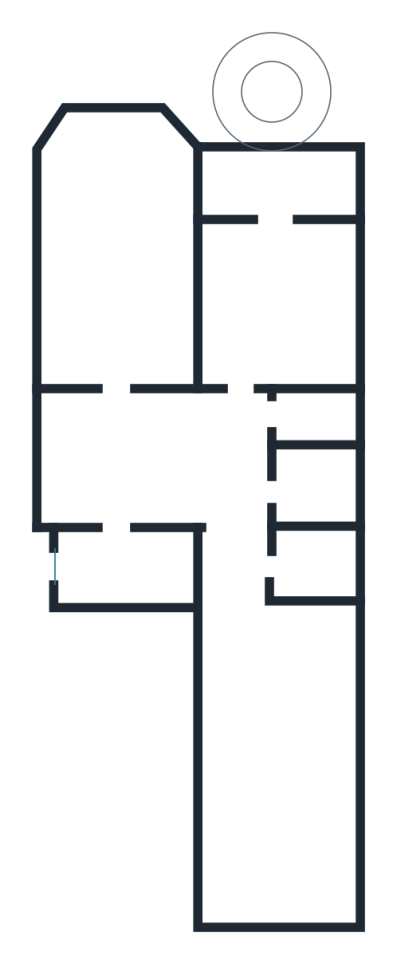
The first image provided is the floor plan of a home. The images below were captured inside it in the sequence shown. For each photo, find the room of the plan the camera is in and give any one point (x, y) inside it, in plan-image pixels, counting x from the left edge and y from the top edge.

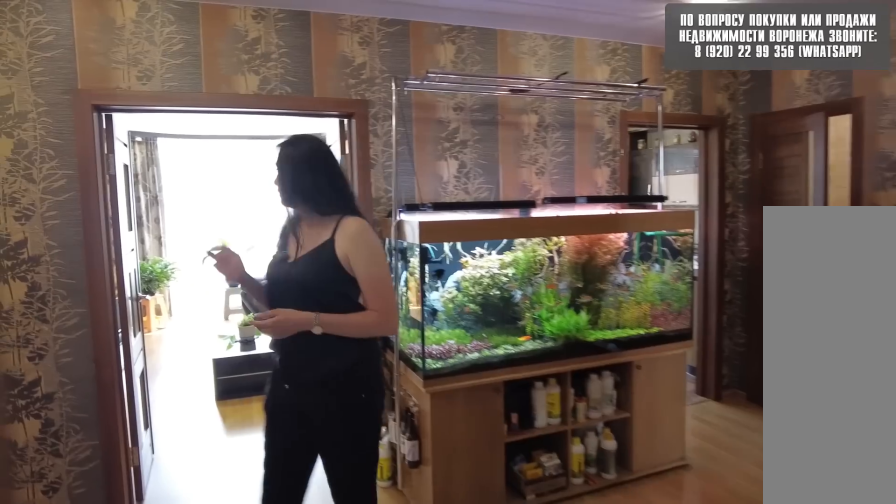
(126, 473)
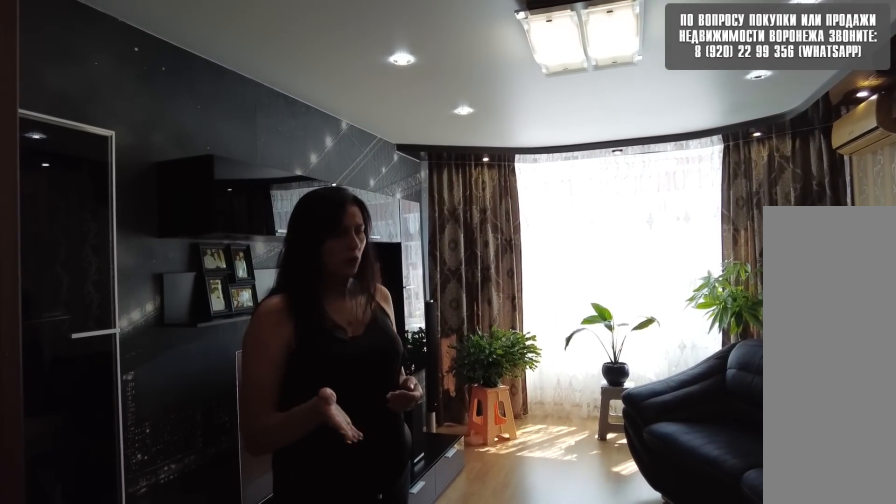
(114, 338)
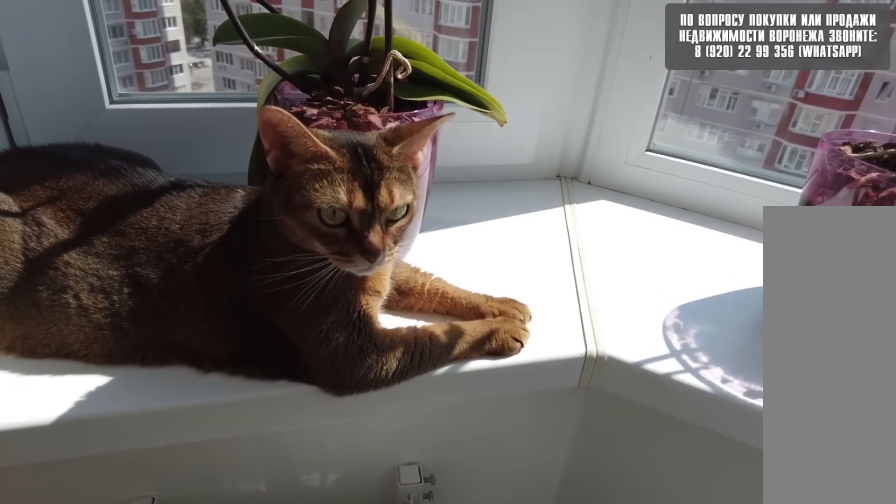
(114, 338)
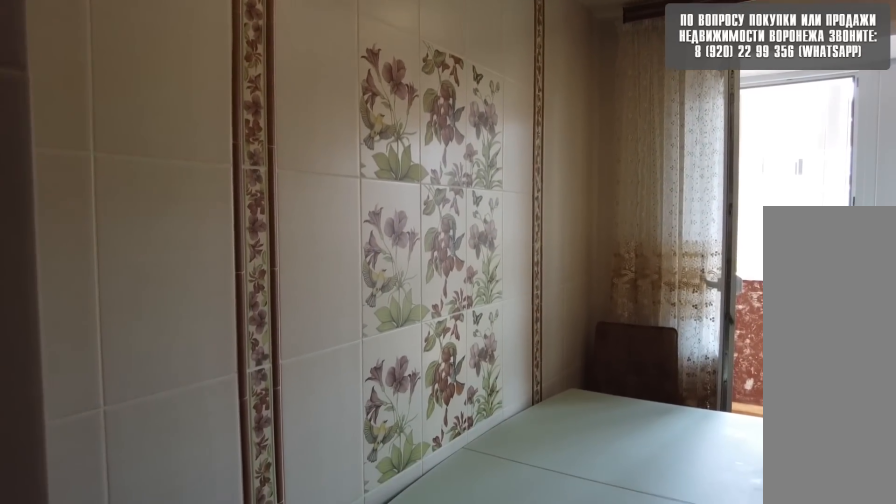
(282, 338)
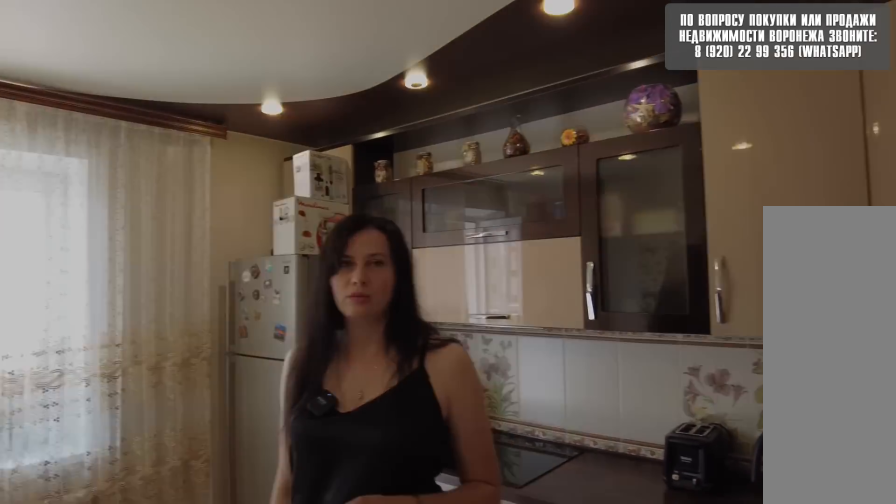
(282, 338)
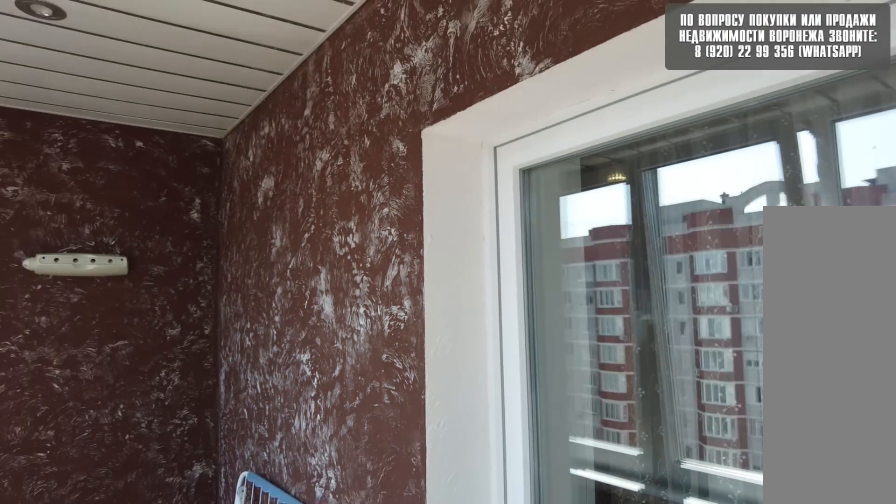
(271, 196)
